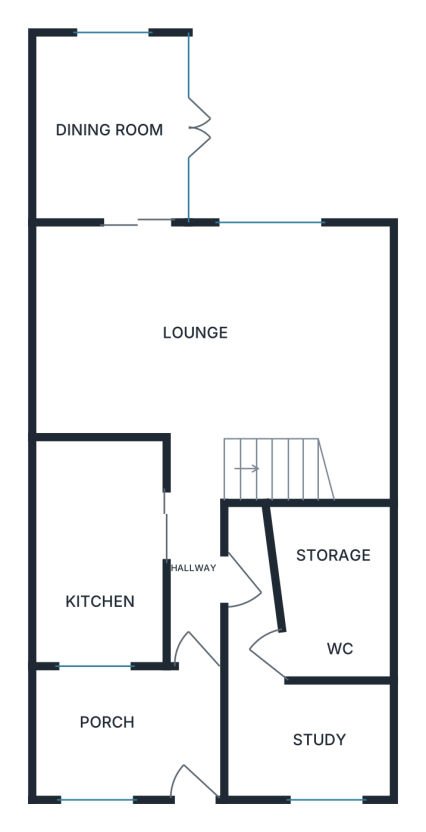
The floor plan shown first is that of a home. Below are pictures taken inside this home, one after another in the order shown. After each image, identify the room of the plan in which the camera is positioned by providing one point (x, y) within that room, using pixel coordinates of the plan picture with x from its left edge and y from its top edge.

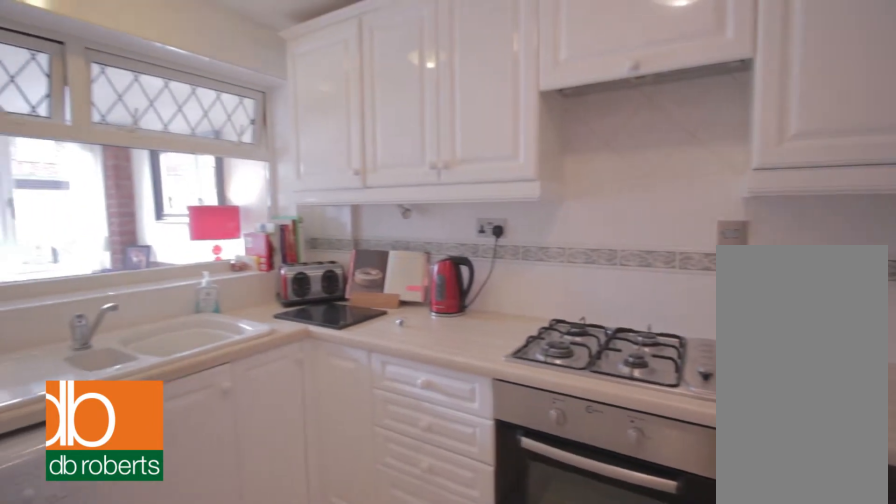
(101, 550)
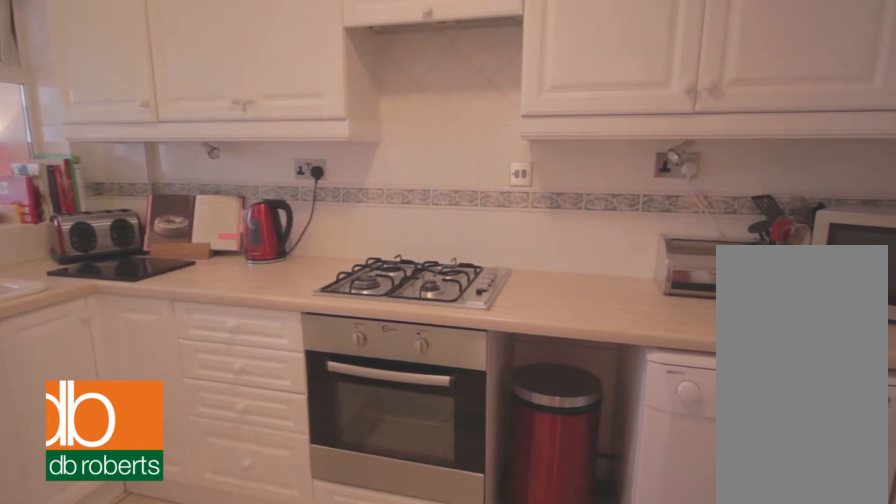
(101, 550)
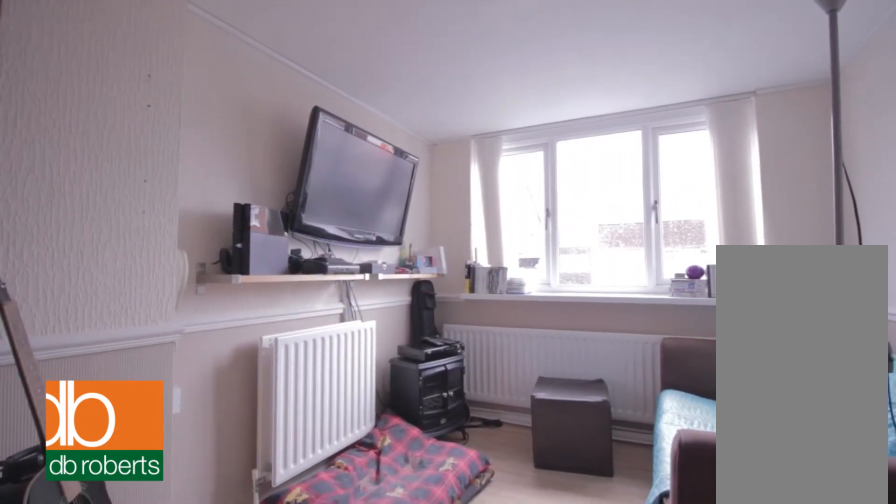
(290, 696)
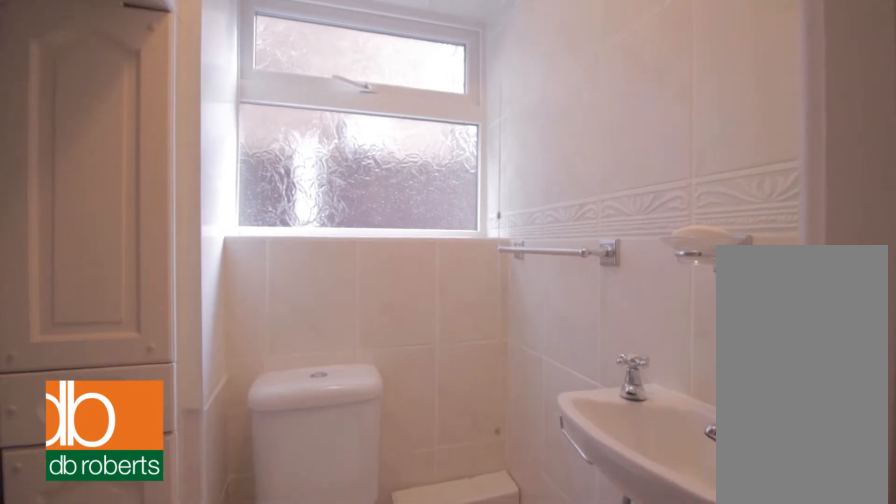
(333, 588)
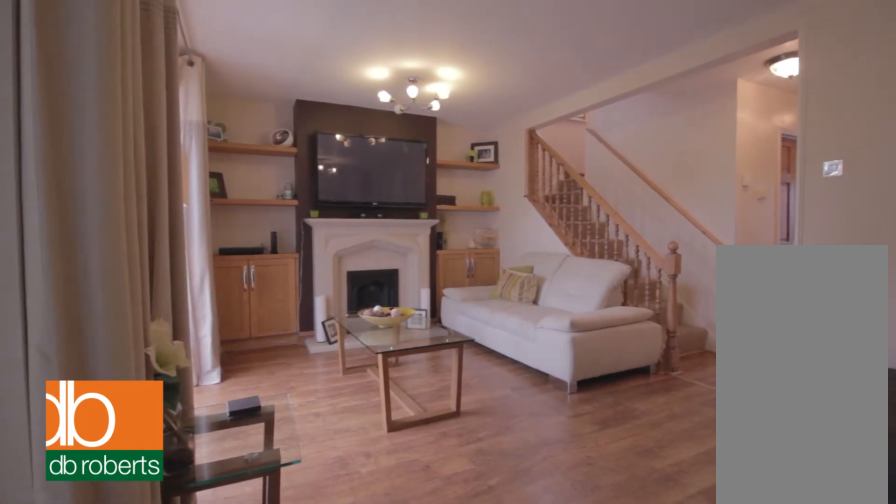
(211, 348)
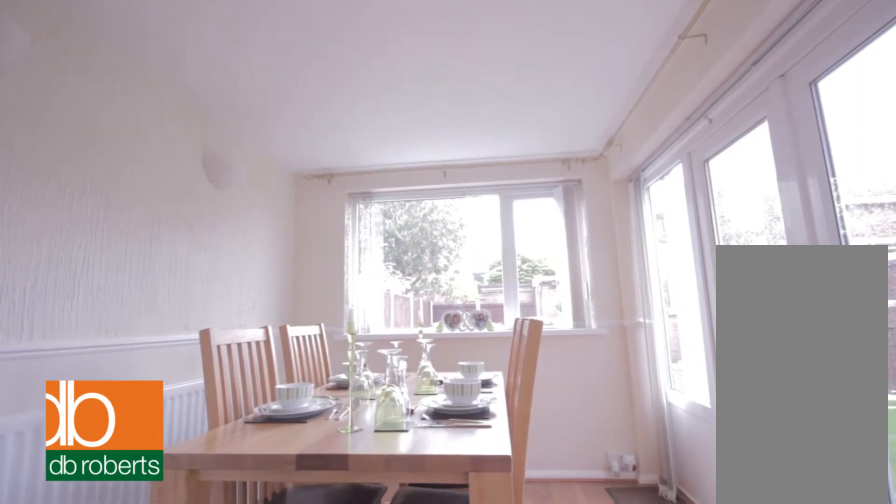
(111, 130)
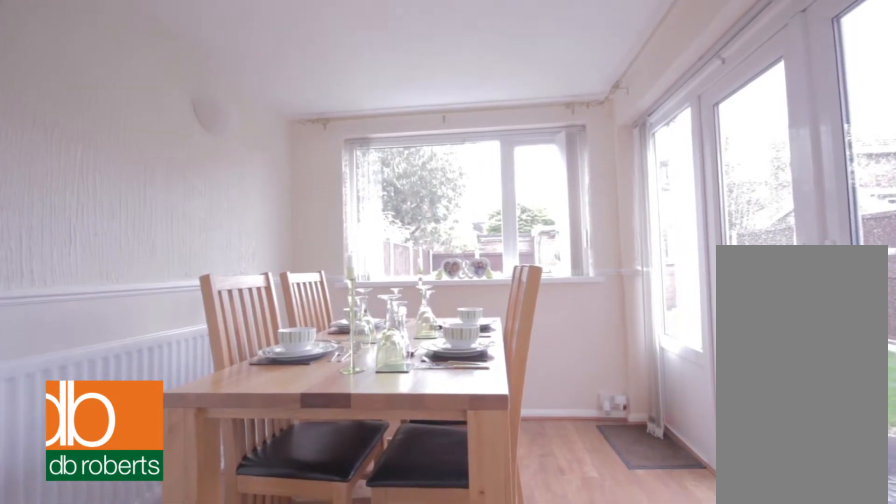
(111, 130)
